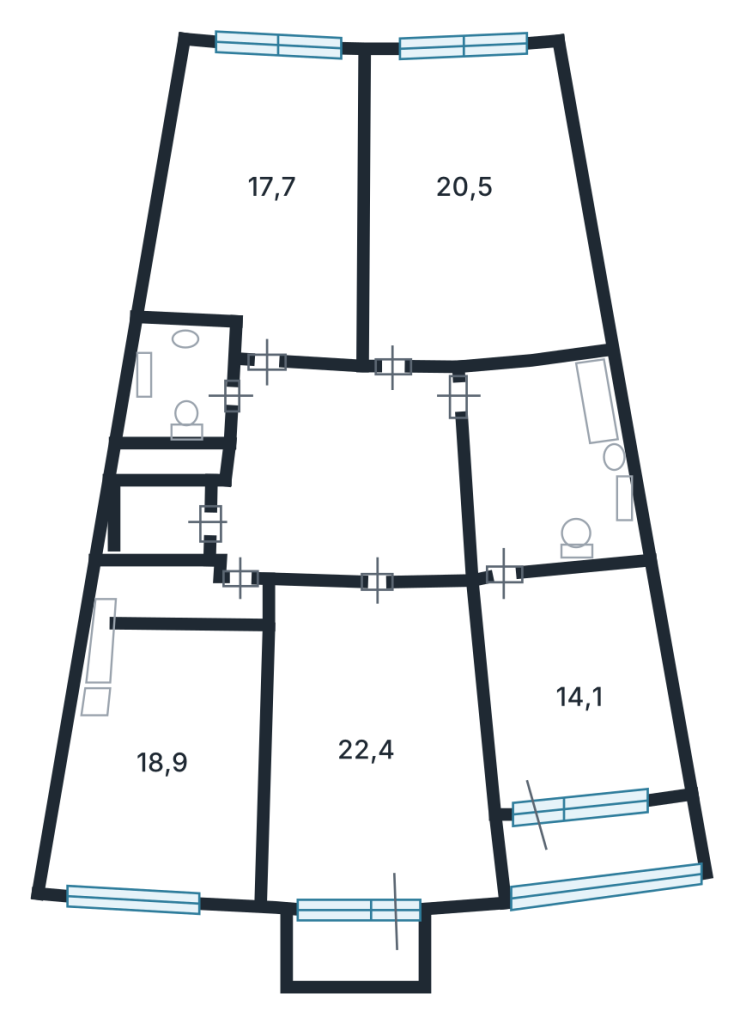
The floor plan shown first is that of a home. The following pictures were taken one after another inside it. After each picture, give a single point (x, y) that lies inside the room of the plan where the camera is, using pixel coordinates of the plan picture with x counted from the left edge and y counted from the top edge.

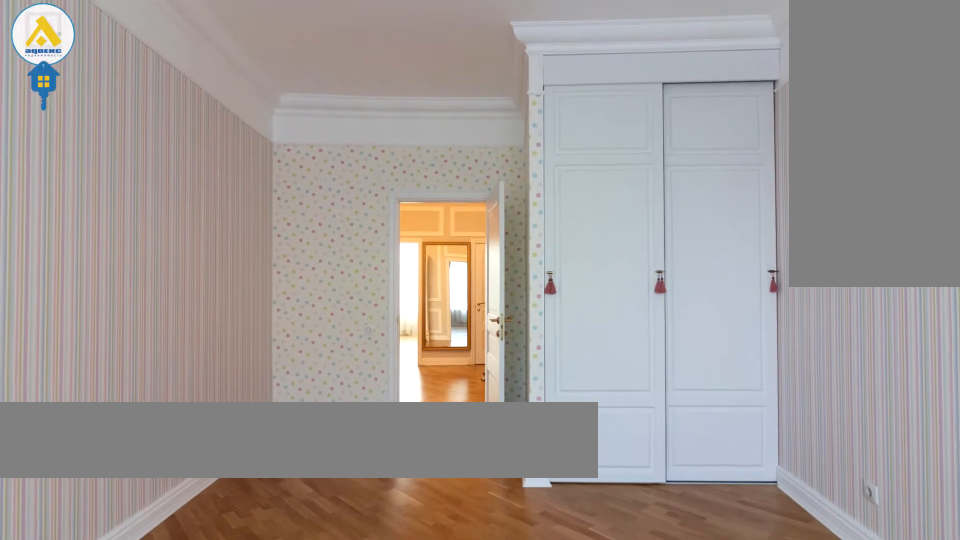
(272, 196)
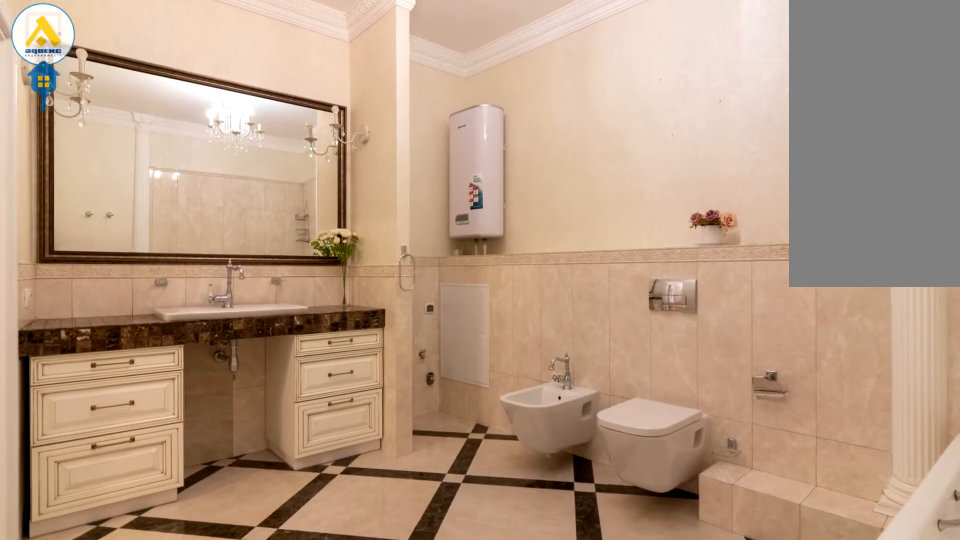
(541, 465)
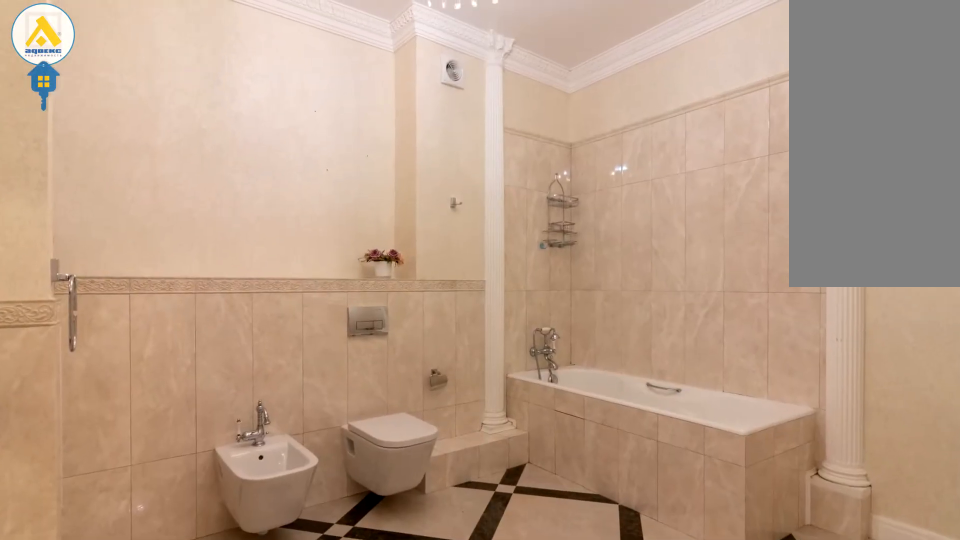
(540, 466)
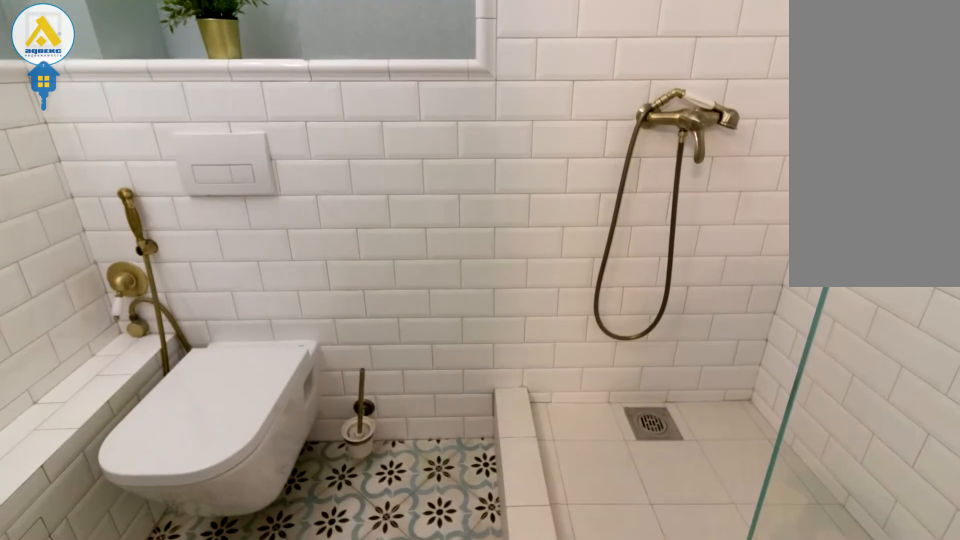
(190, 392)
